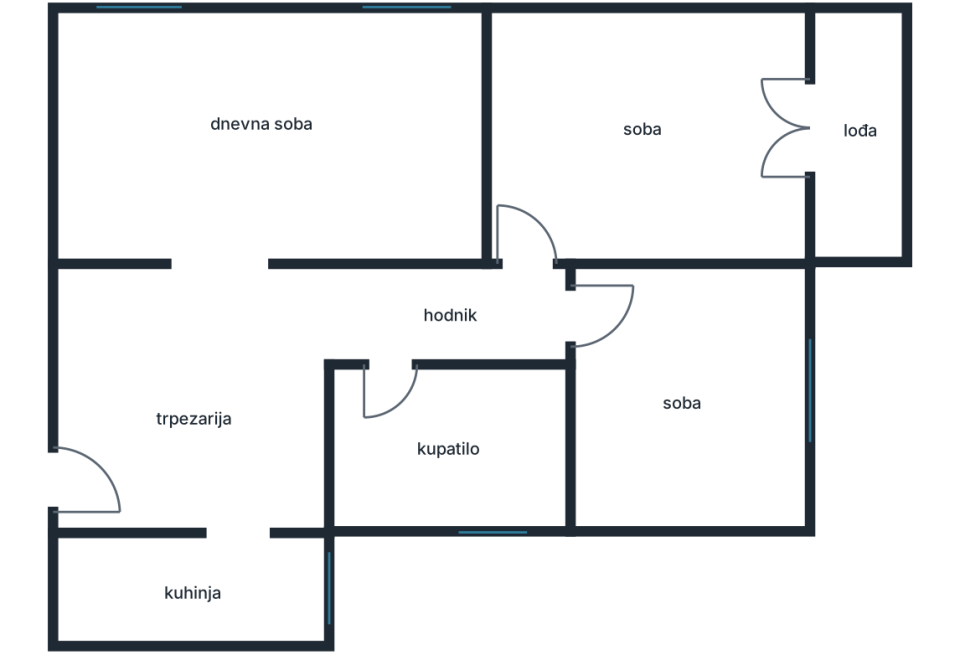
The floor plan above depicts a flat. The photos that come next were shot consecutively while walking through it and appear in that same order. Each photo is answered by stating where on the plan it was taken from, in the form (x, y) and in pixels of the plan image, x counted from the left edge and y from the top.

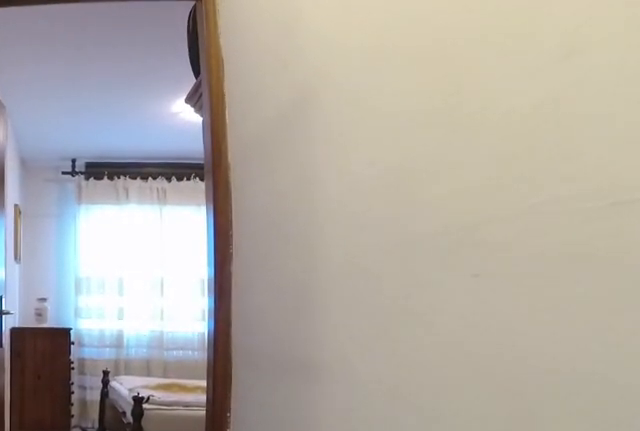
(430, 323)
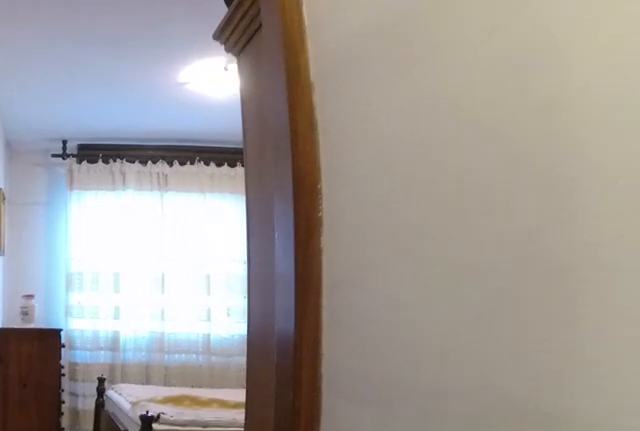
(454, 322)
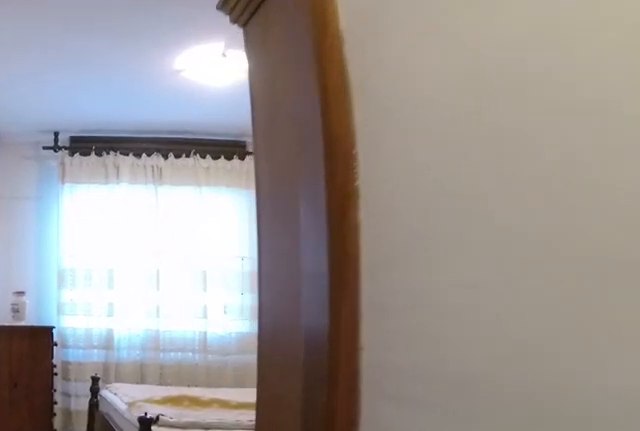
(460, 322)
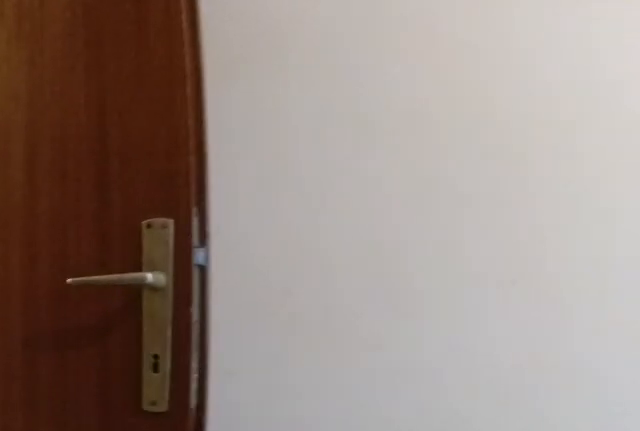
(631, 414)
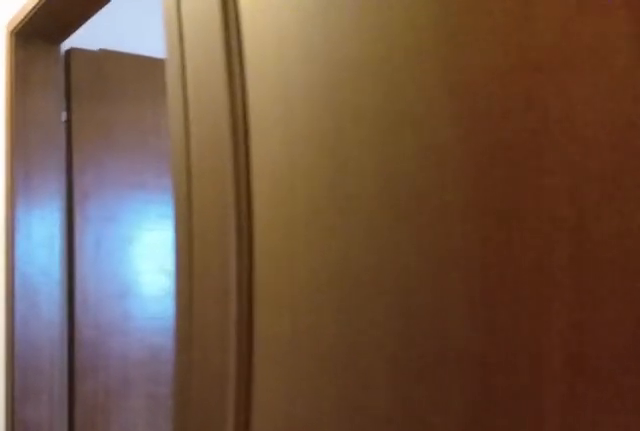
(635, 334)
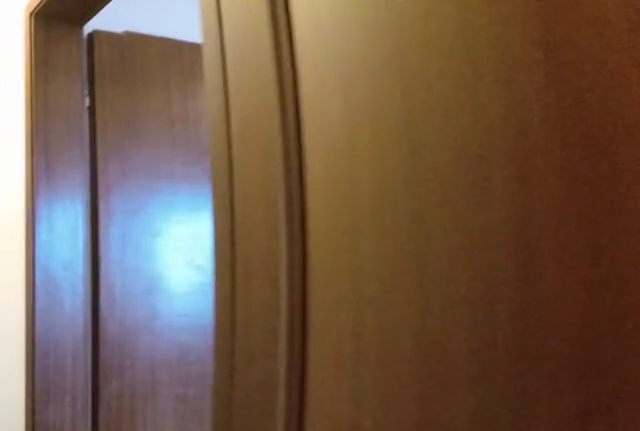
(630, 330)
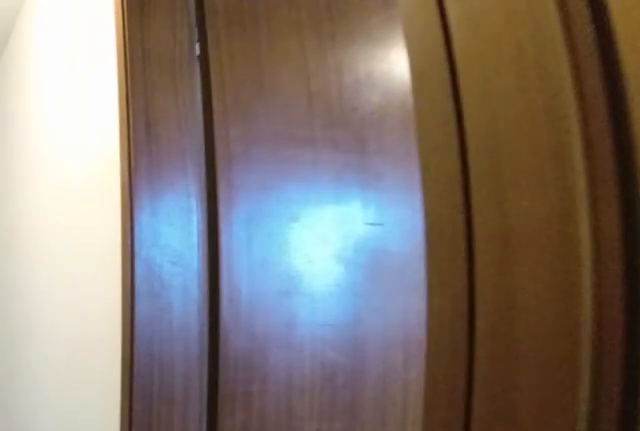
(597, 327)
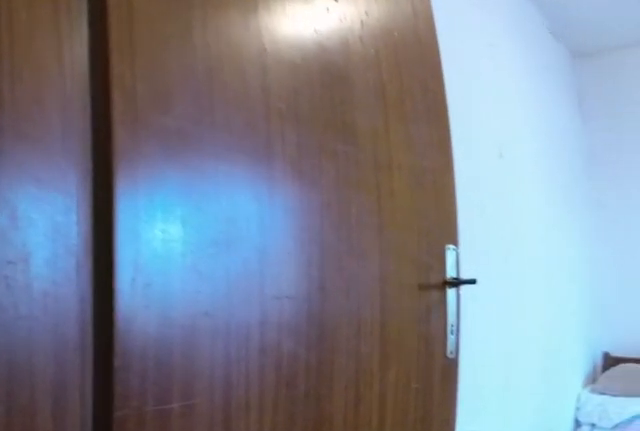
(550, 321)
